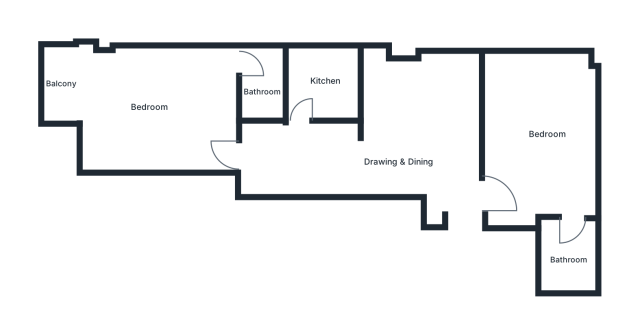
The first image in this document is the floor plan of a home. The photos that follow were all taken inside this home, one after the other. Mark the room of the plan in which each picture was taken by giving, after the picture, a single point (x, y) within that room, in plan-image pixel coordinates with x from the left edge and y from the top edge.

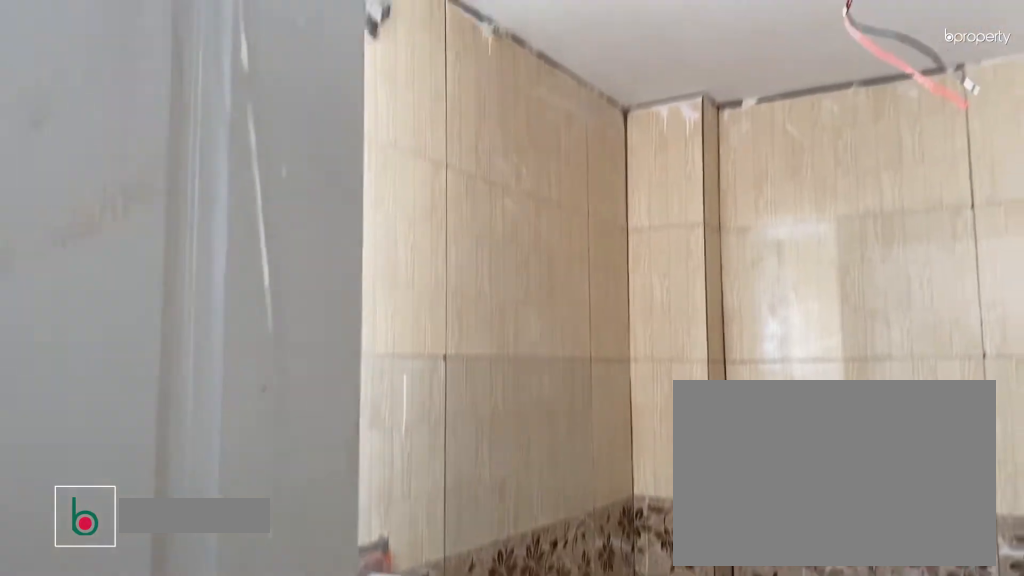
(566, 255)
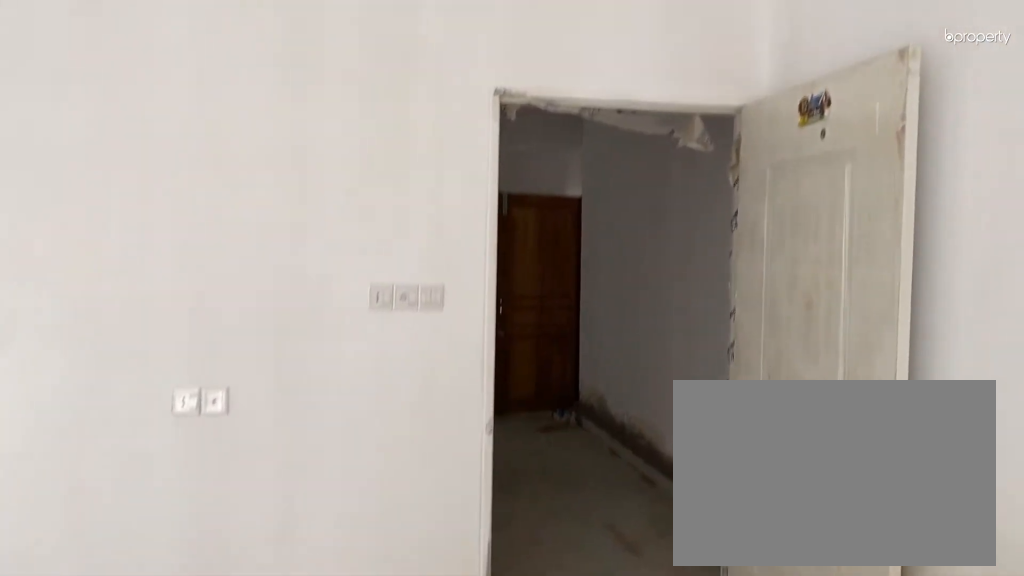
(154, 111)
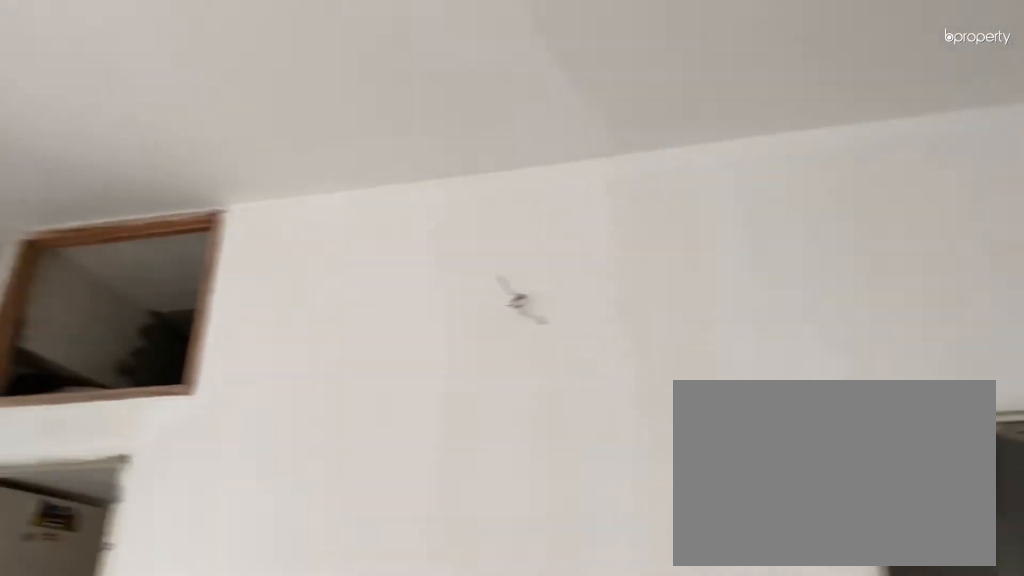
(154, 111)
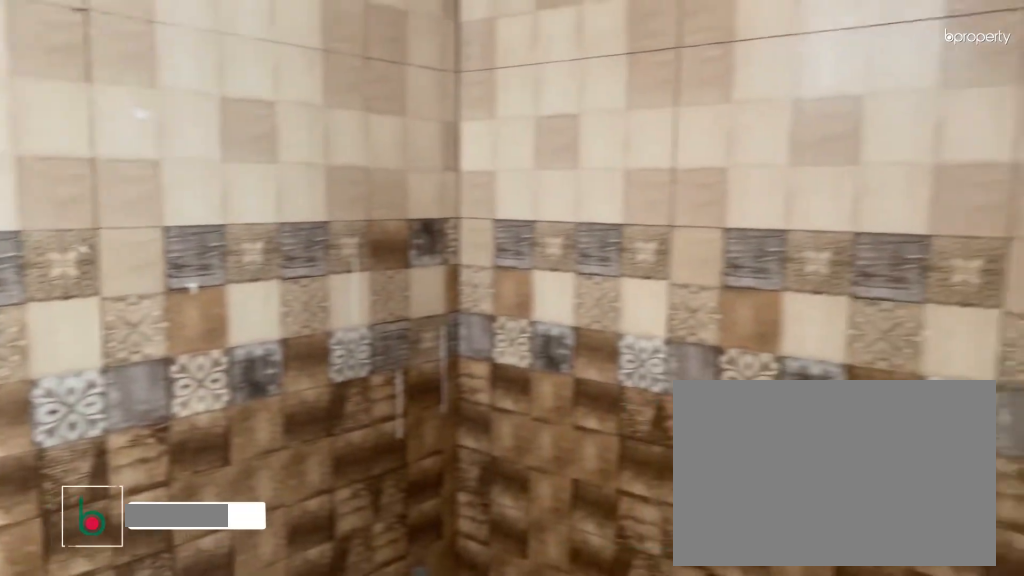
(261, 91)
